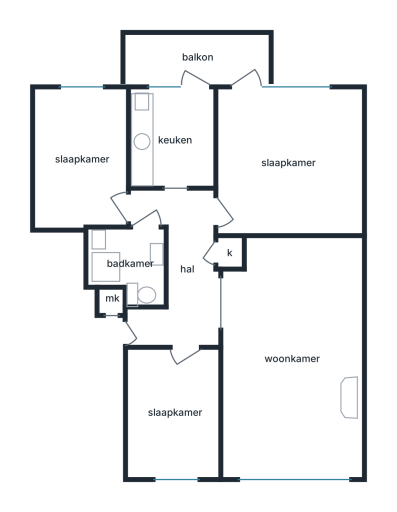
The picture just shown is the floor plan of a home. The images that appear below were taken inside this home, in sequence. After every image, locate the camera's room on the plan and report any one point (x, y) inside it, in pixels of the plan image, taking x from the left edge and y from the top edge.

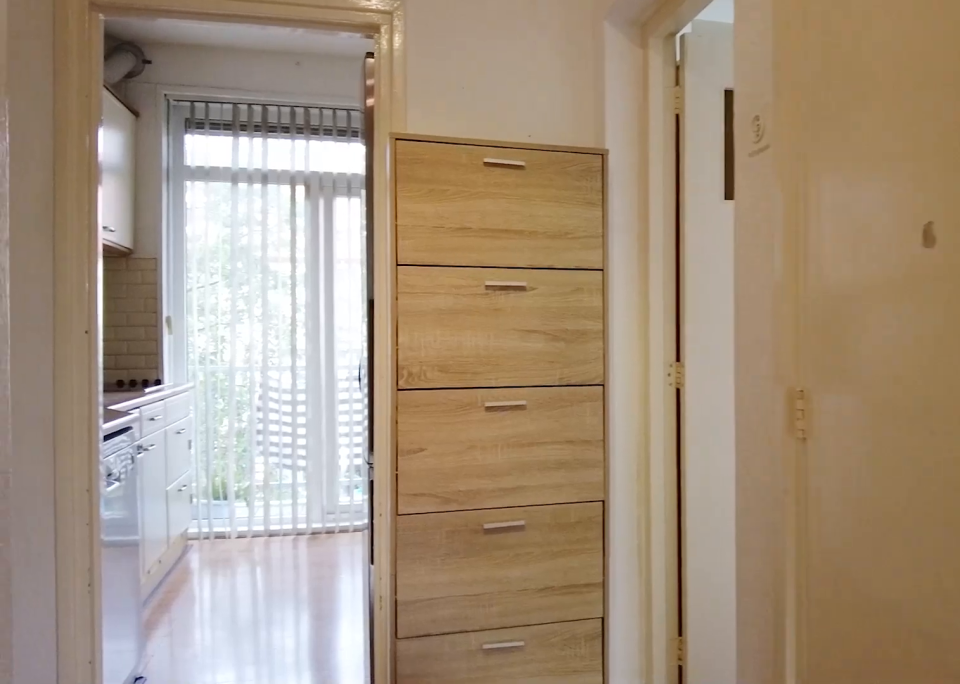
(181, 268)
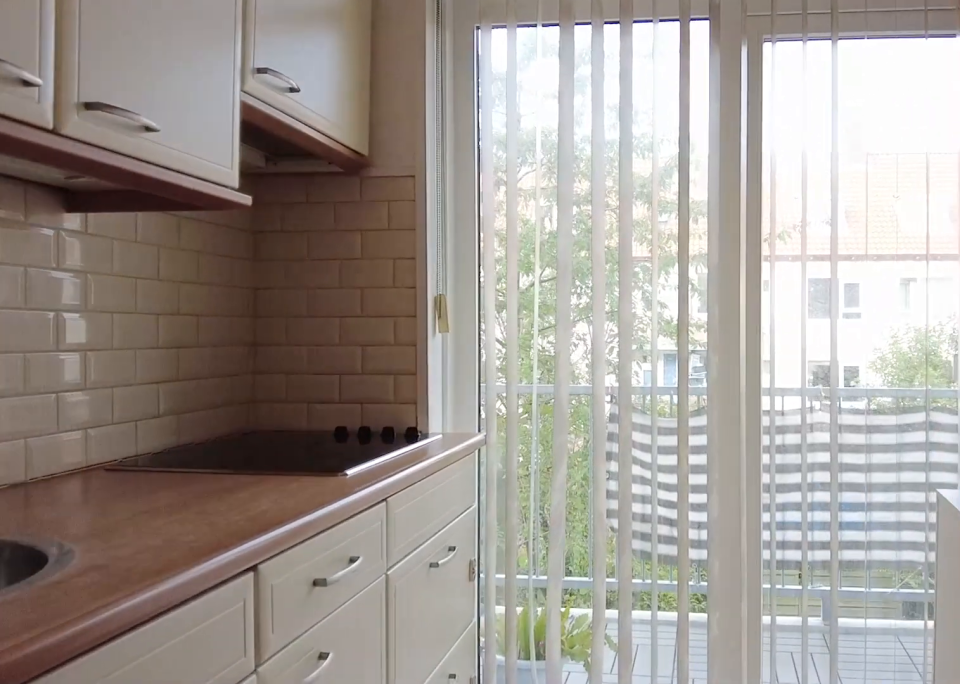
(173, 140)
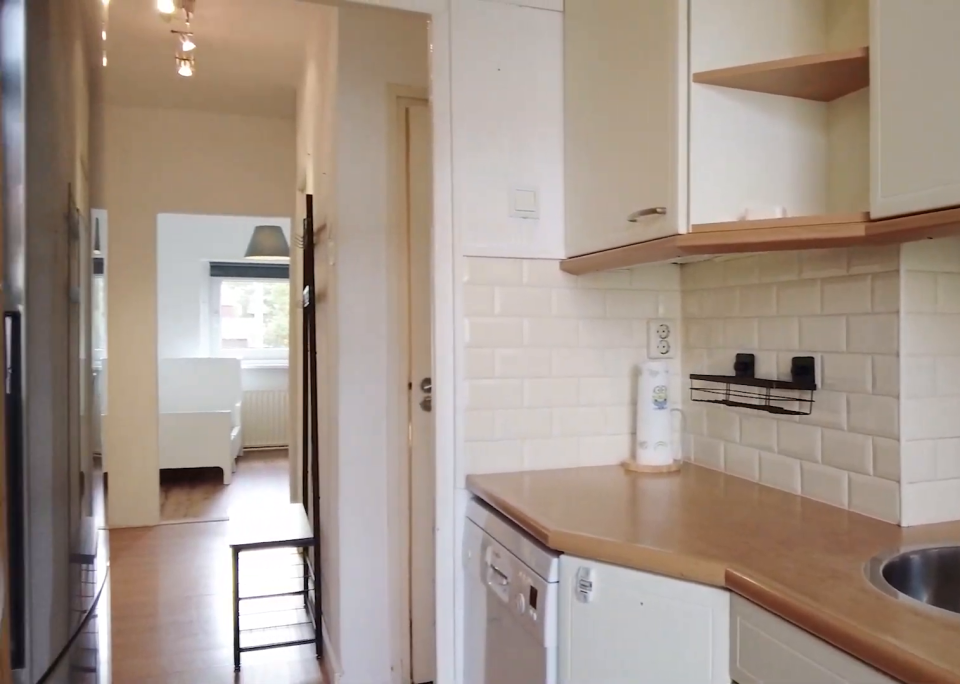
(173, 140)
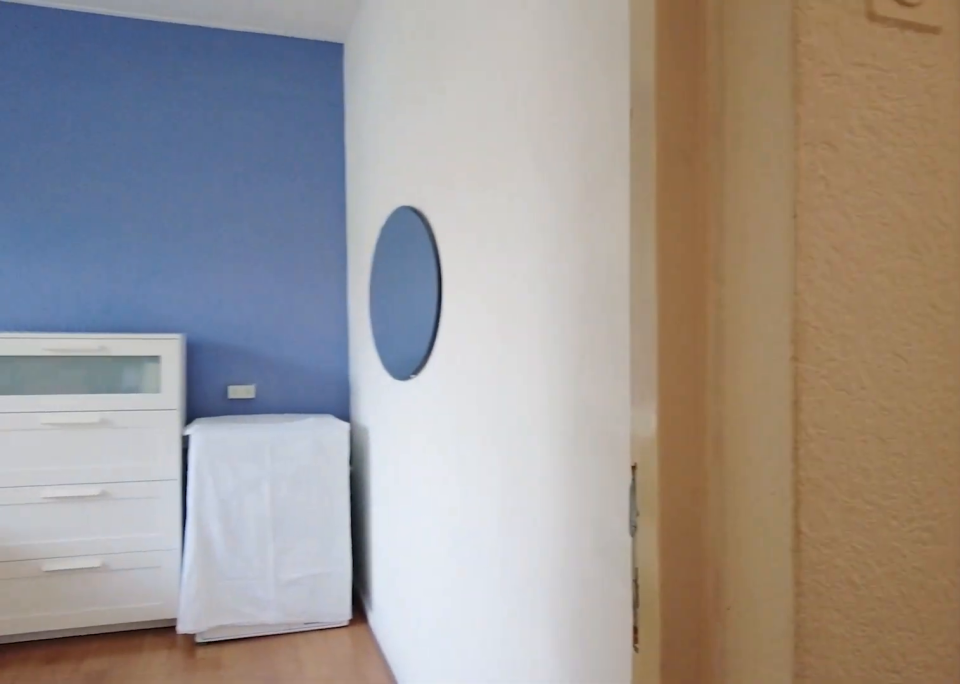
(181, 268)
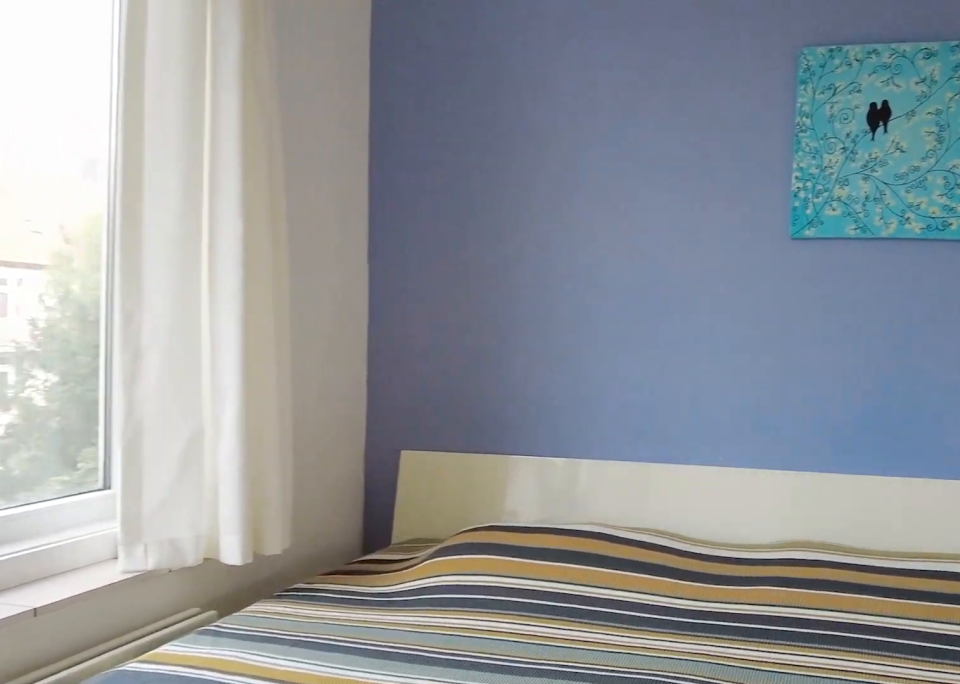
(288, 161)
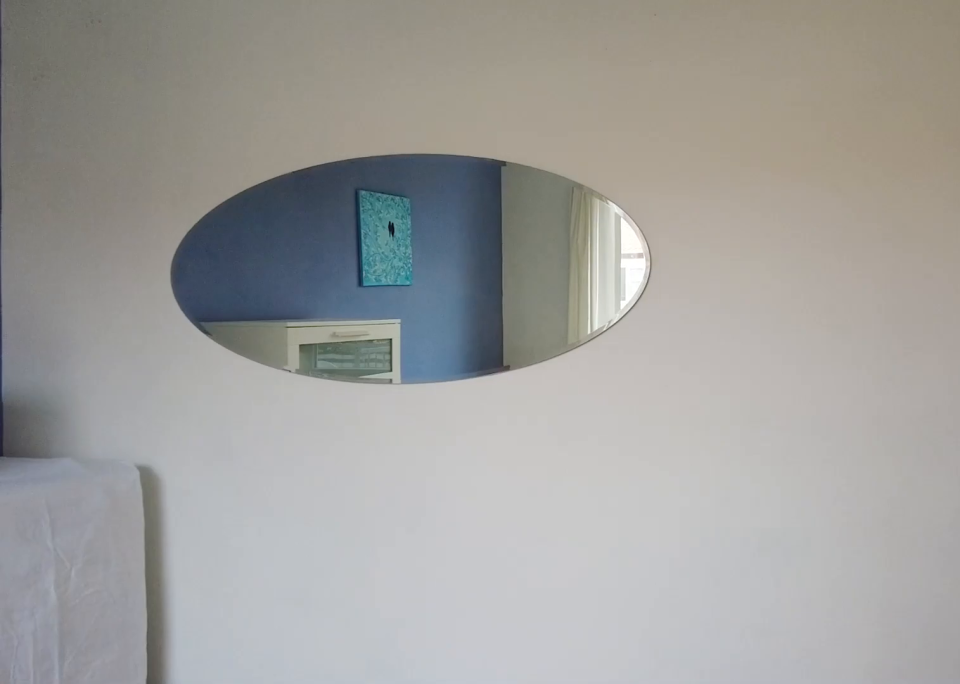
(288, 161)
